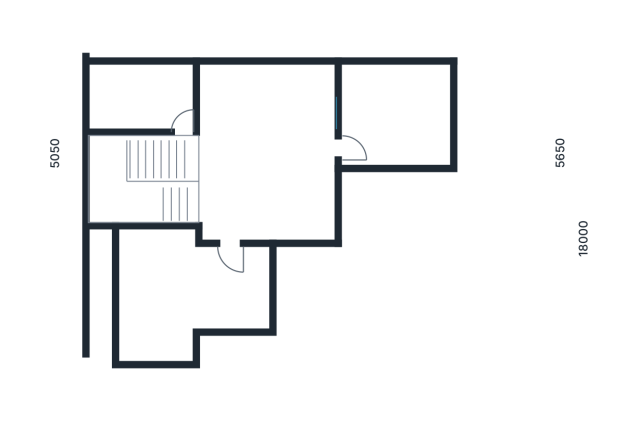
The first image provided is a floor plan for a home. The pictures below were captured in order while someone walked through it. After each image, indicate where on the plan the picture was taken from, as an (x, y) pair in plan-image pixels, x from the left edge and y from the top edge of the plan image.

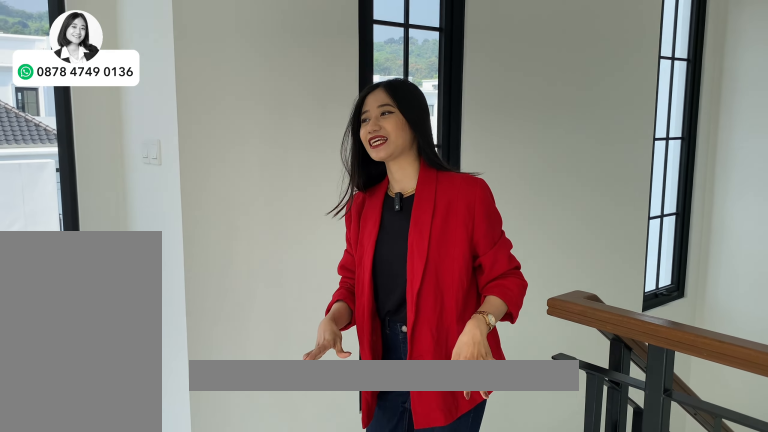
(249, 180)
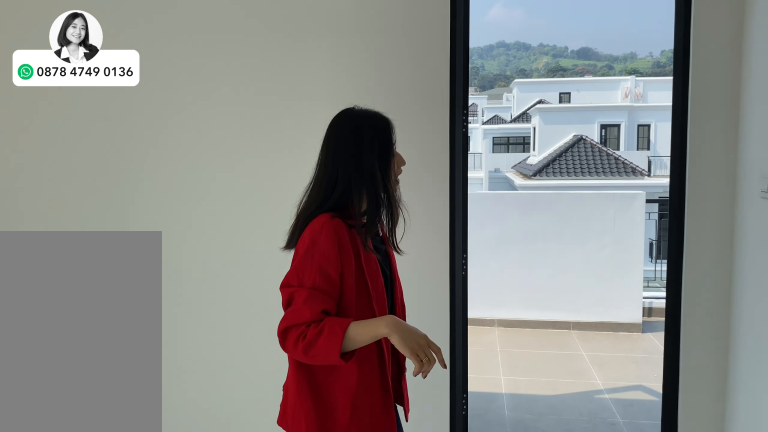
(249, 180)
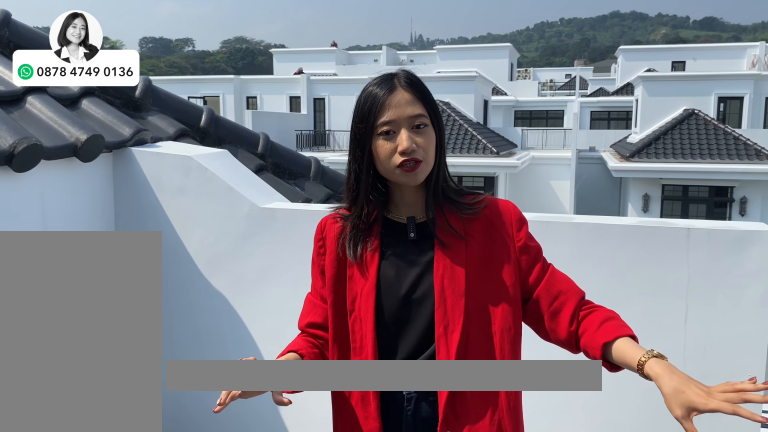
(174, 290)
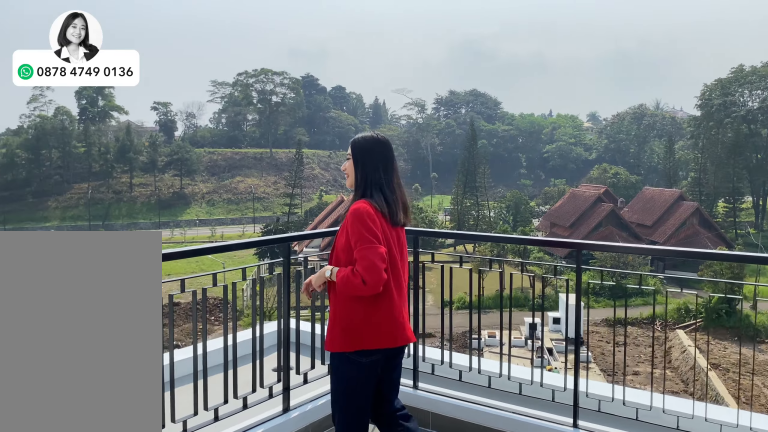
(394, 104)
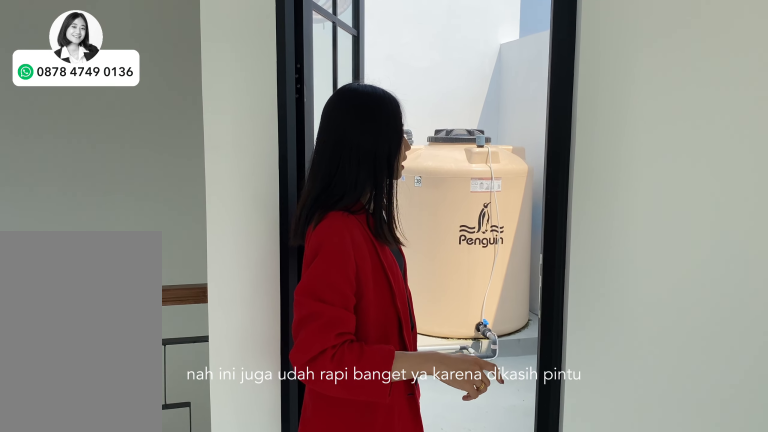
(262, 150)
